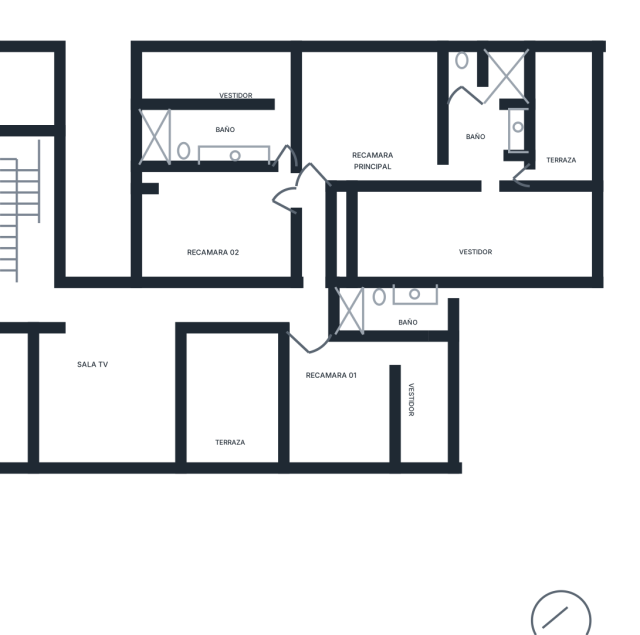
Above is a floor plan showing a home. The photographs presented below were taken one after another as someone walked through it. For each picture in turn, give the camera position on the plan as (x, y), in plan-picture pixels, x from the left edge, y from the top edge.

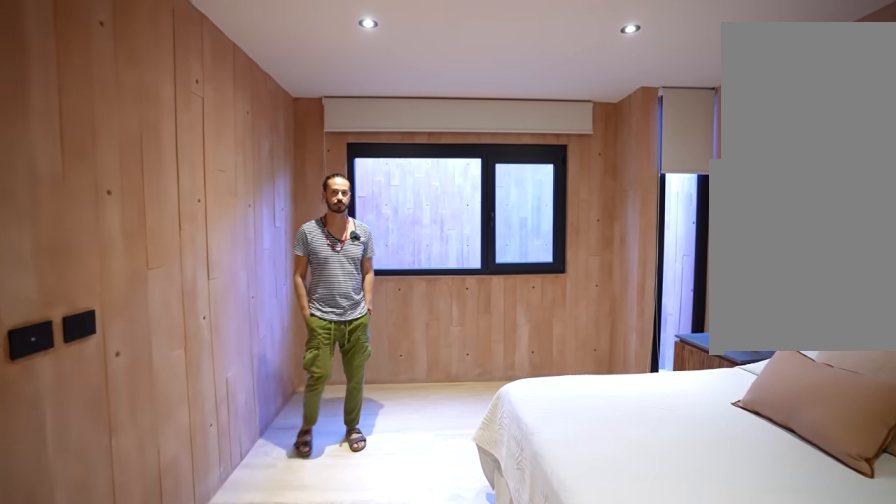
(274, 205)
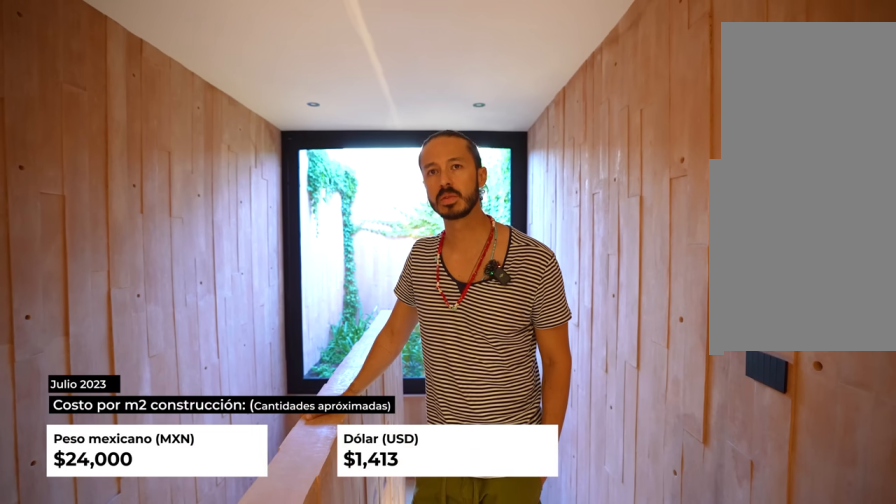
(38, 295)
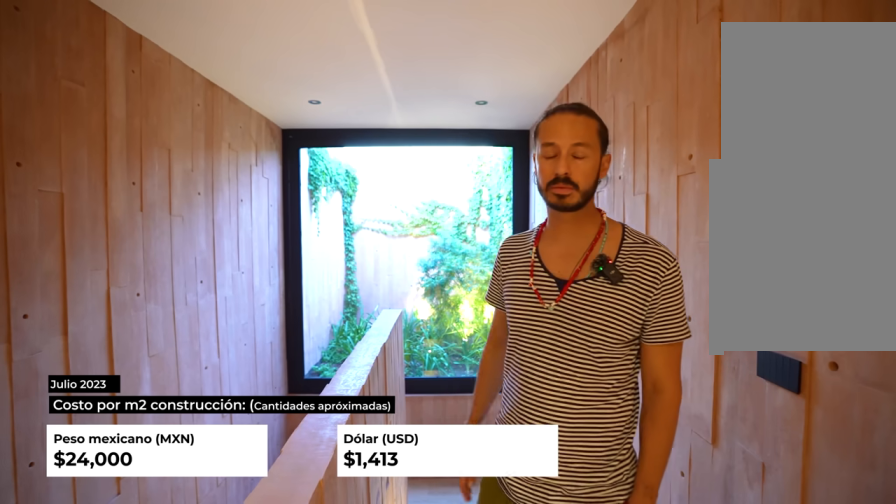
(38, 296)
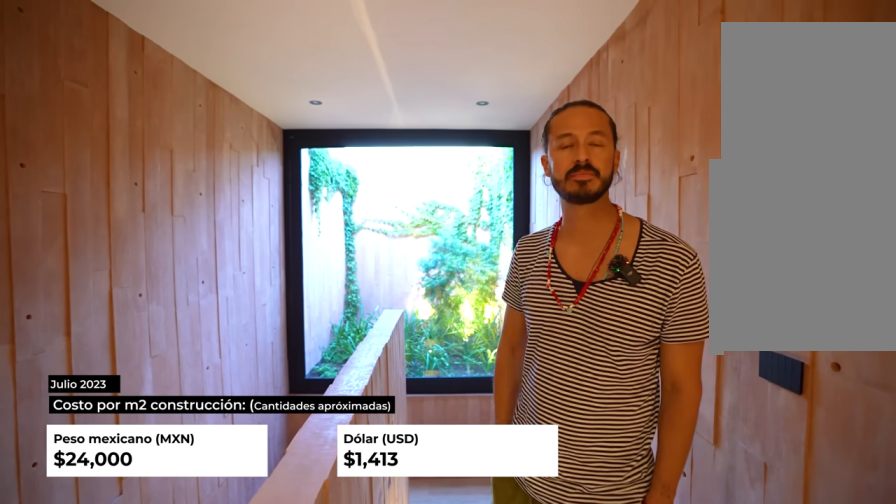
(38, 296)
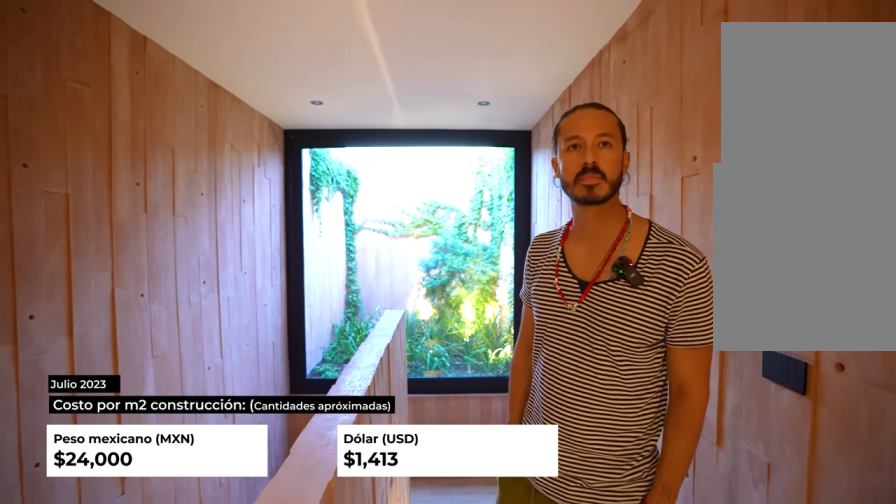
(38, 296)
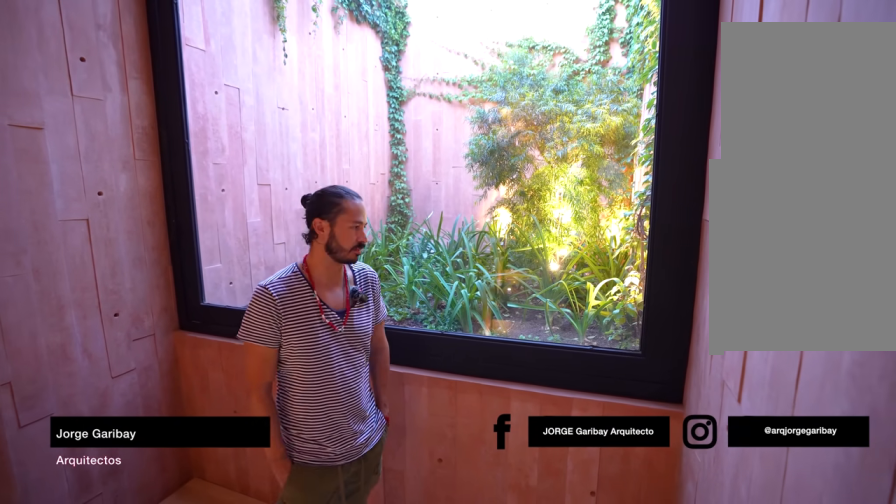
(40, 181)
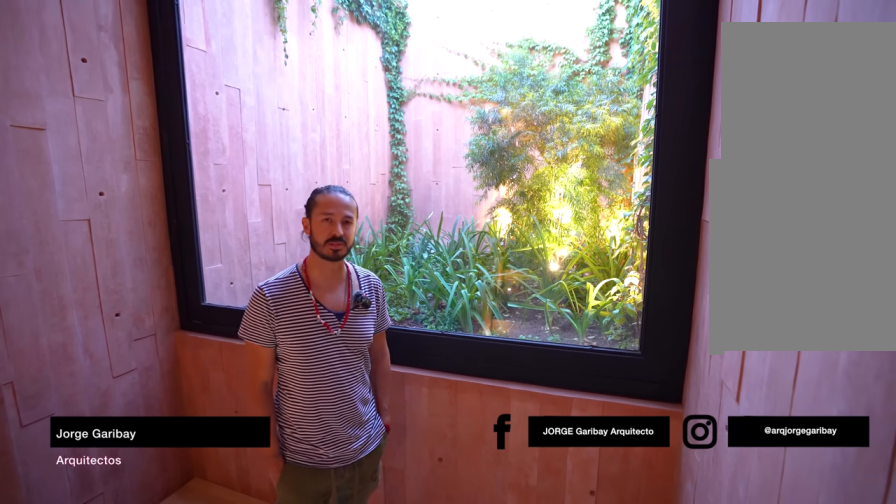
(37, 179)
